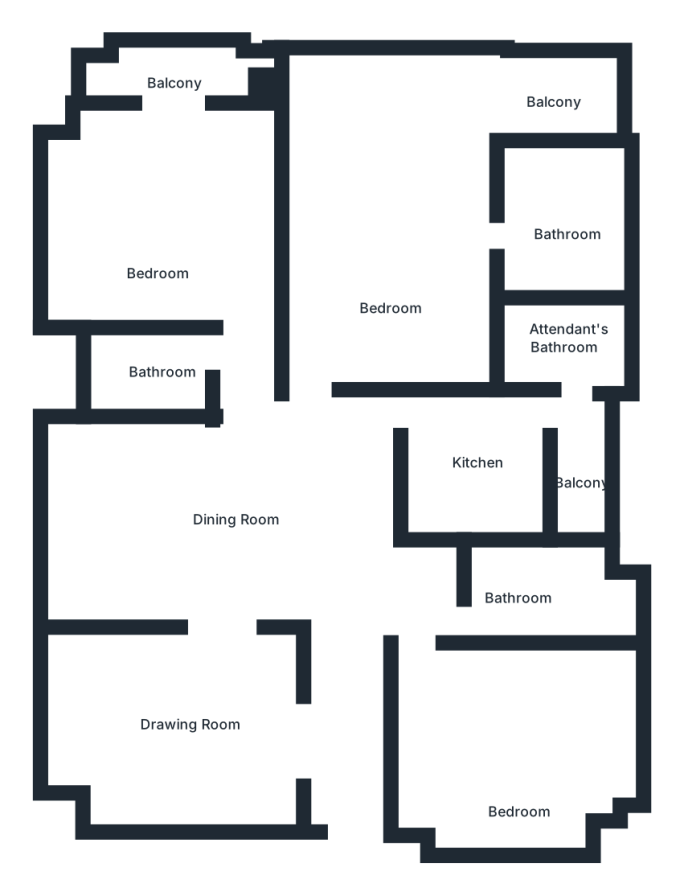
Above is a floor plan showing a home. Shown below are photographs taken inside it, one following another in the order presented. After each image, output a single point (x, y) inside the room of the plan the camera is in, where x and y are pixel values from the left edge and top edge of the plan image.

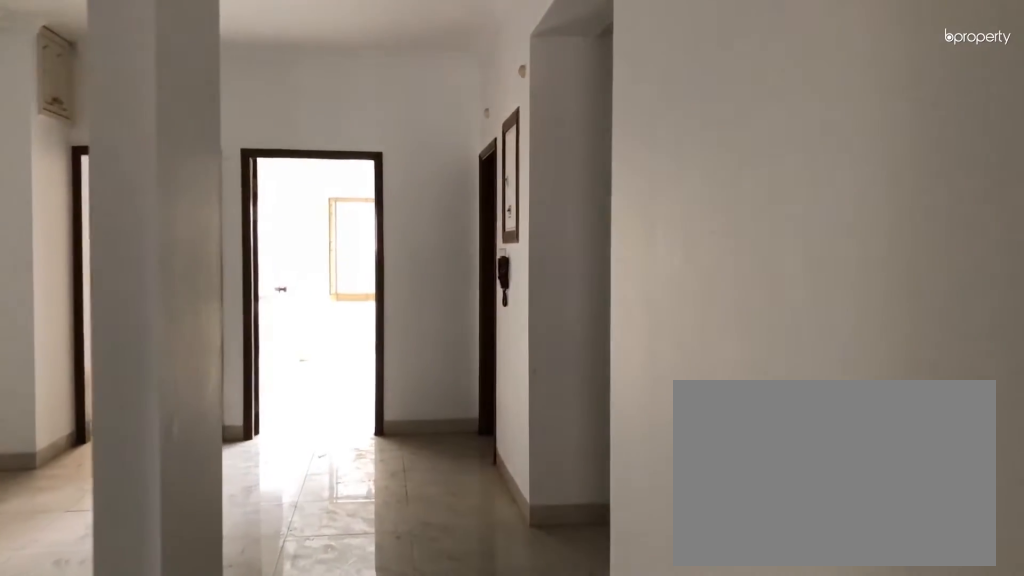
(348, 781)
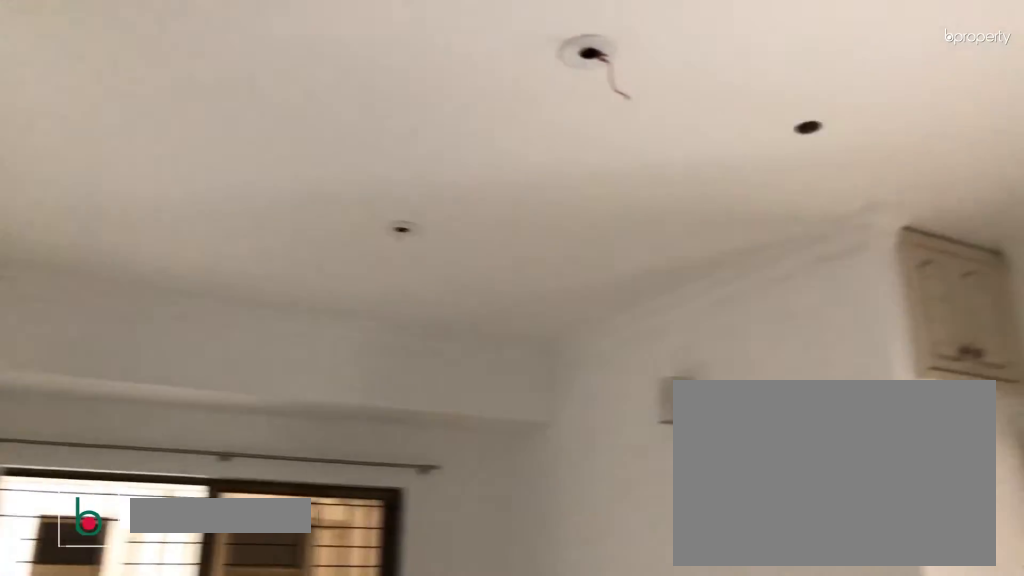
(237, 530)
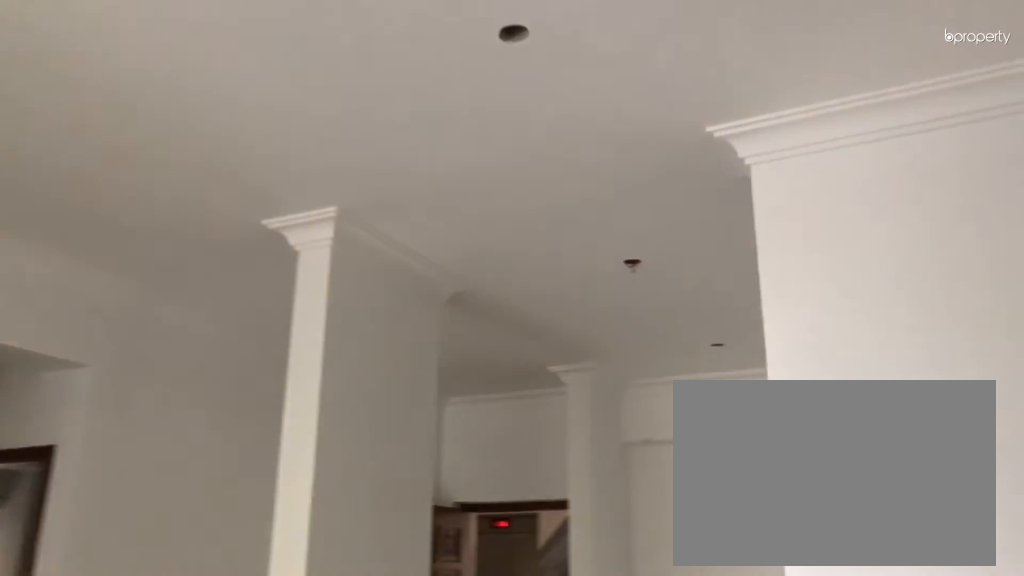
(237, 530)
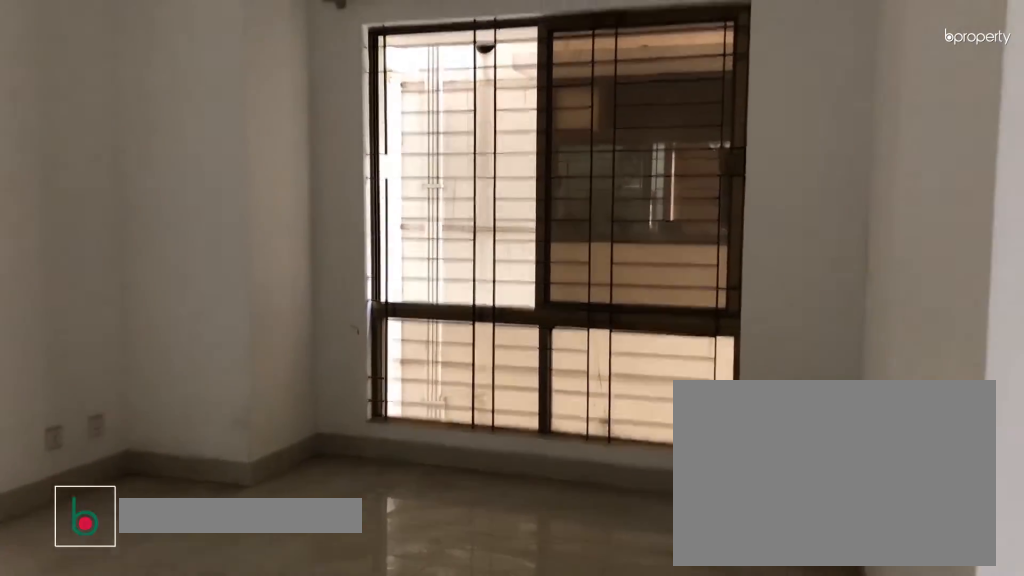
(194, 727)
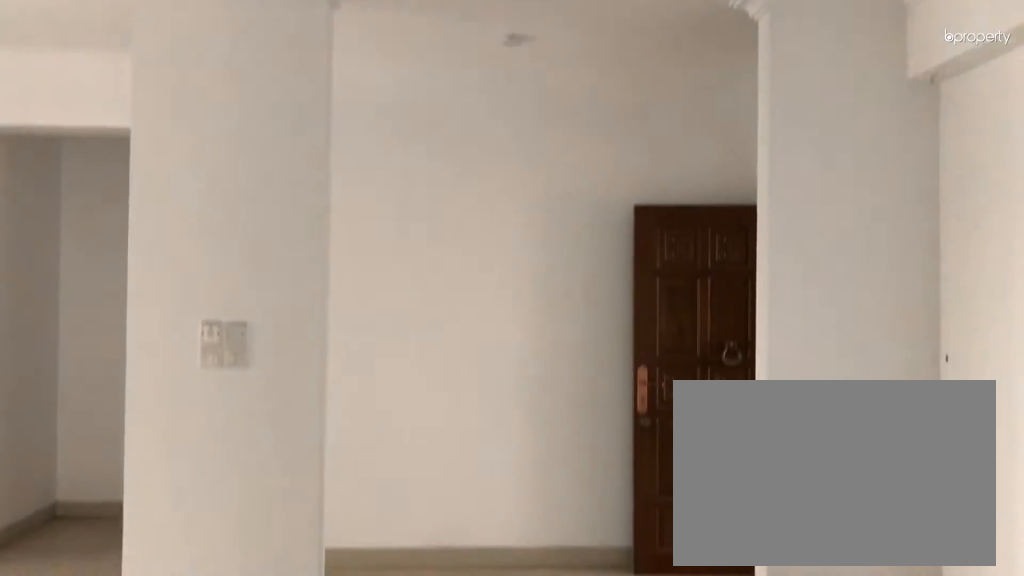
(194, 727)
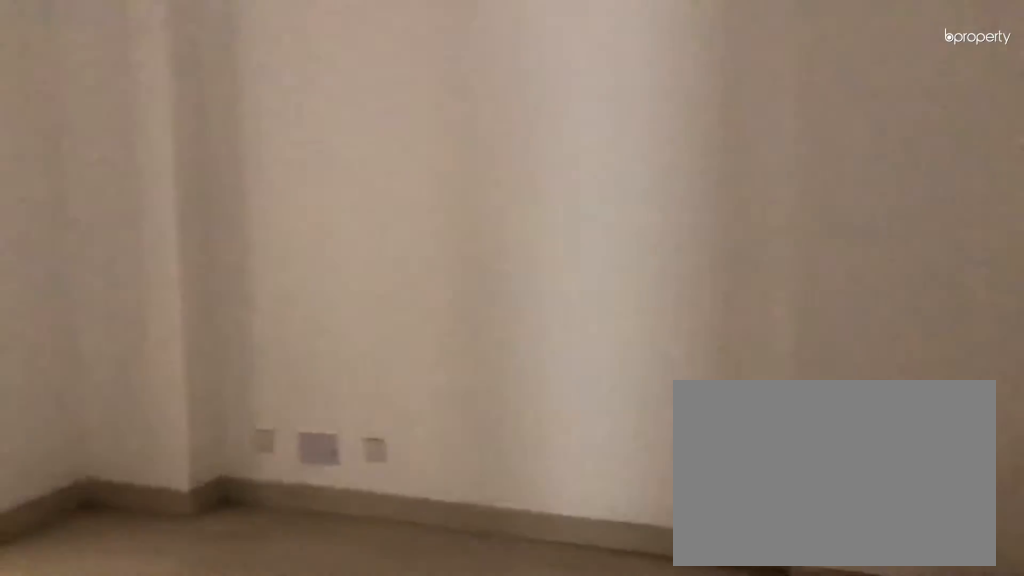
(519, 750)
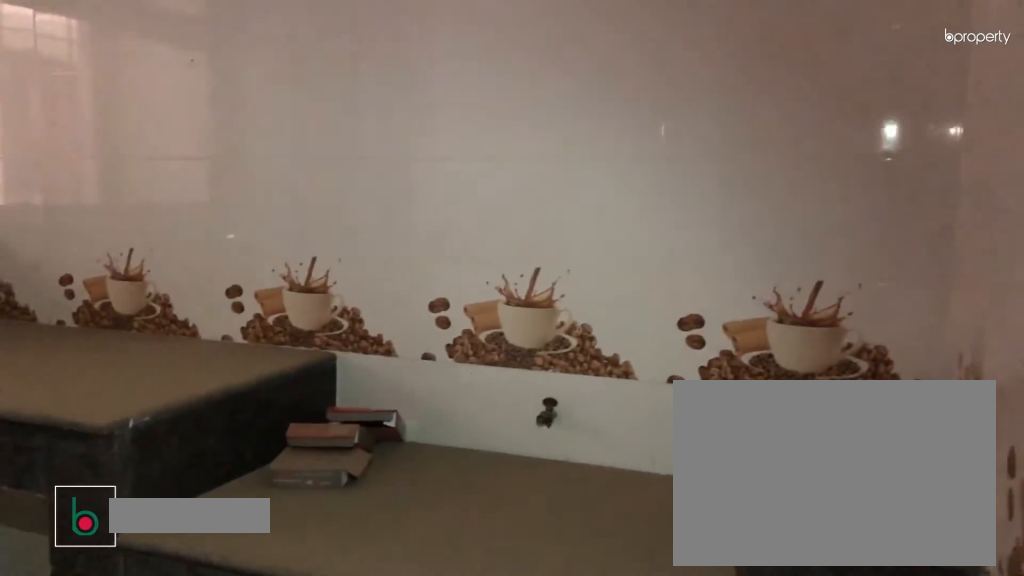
(476, 468)
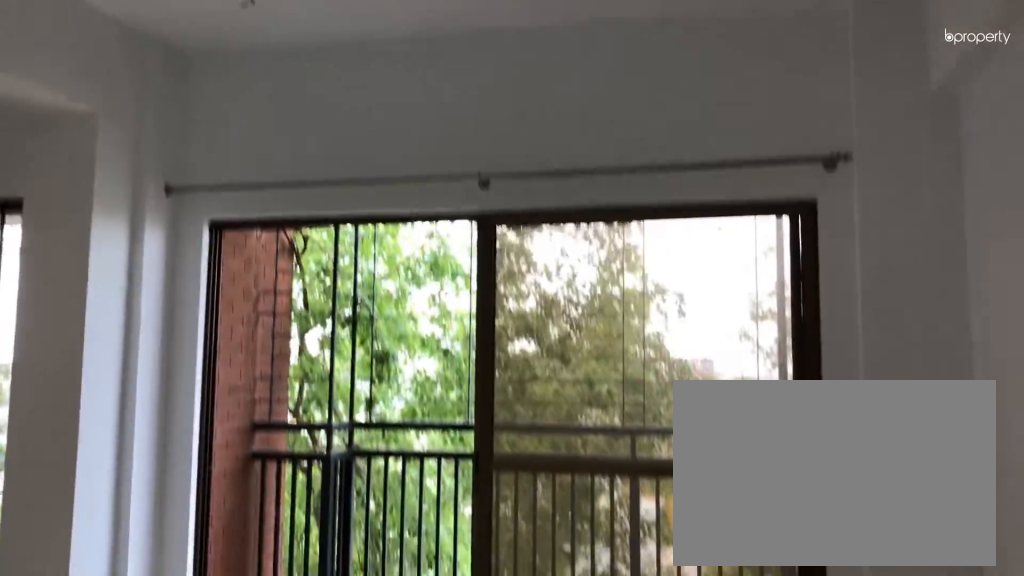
(157, 258)
